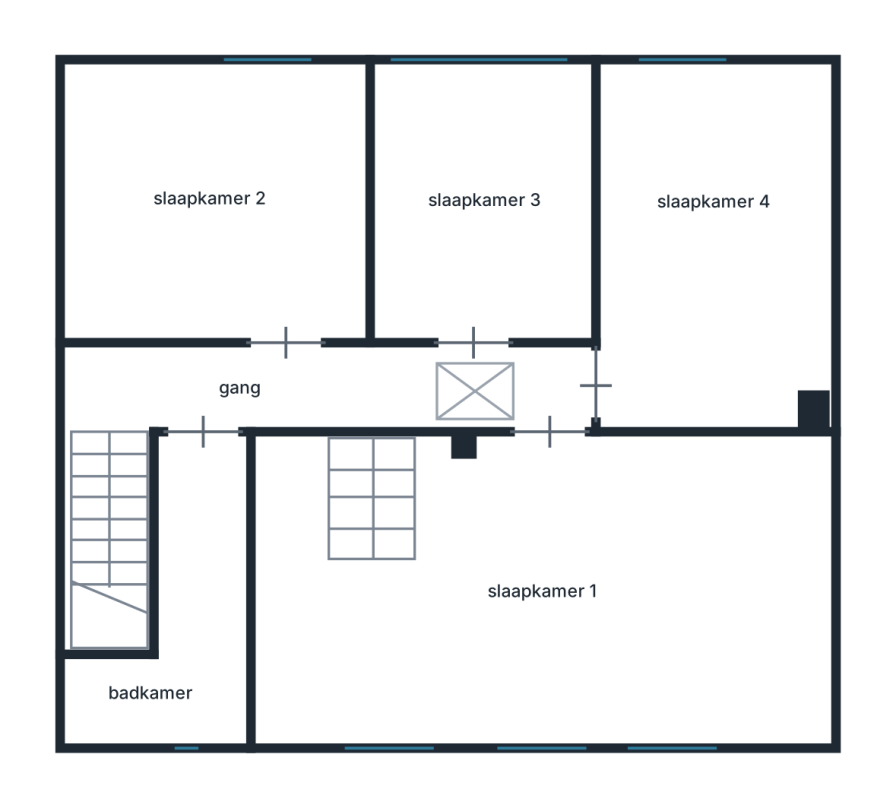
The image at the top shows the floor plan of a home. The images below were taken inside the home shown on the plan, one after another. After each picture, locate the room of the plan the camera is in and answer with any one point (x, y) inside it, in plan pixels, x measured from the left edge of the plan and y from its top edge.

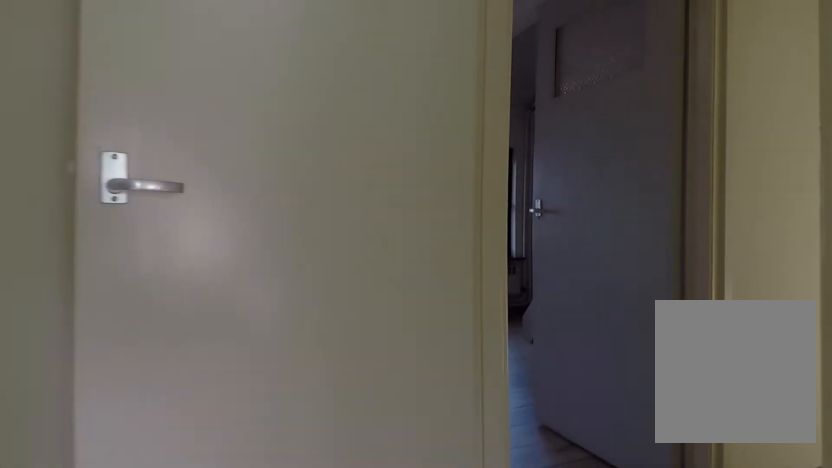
(720, 172)
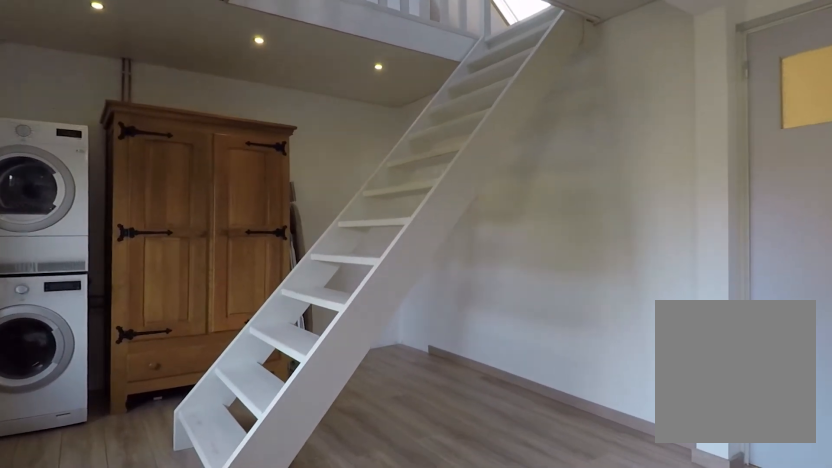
(309, 607)
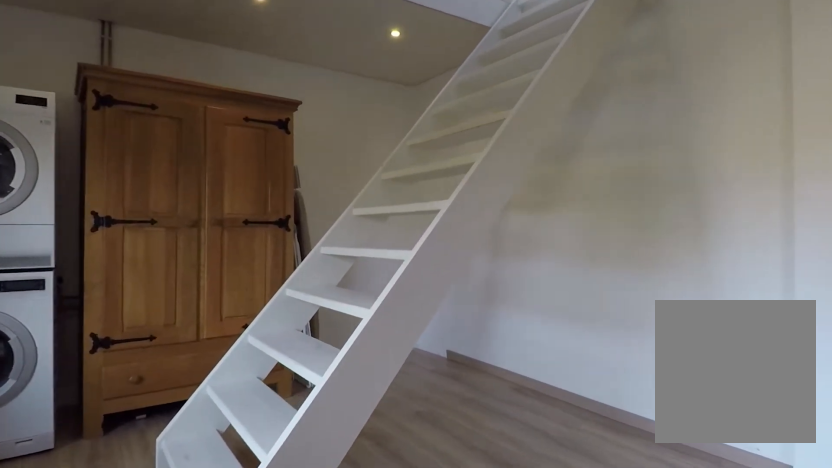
(309, 607)
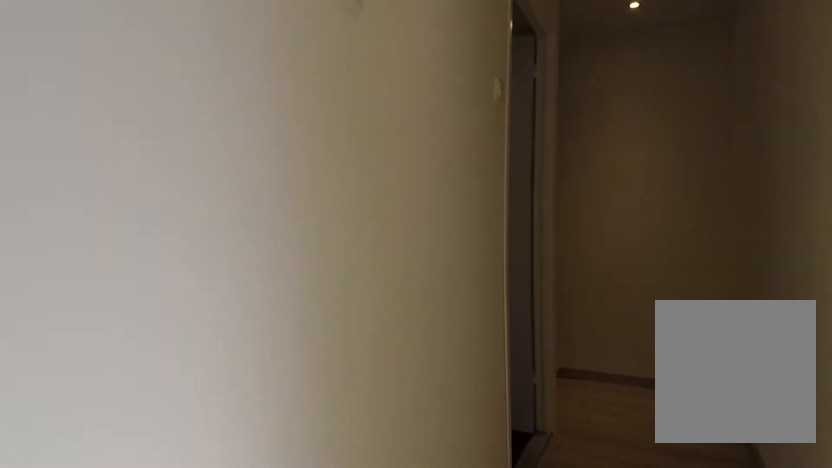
(229, 380)
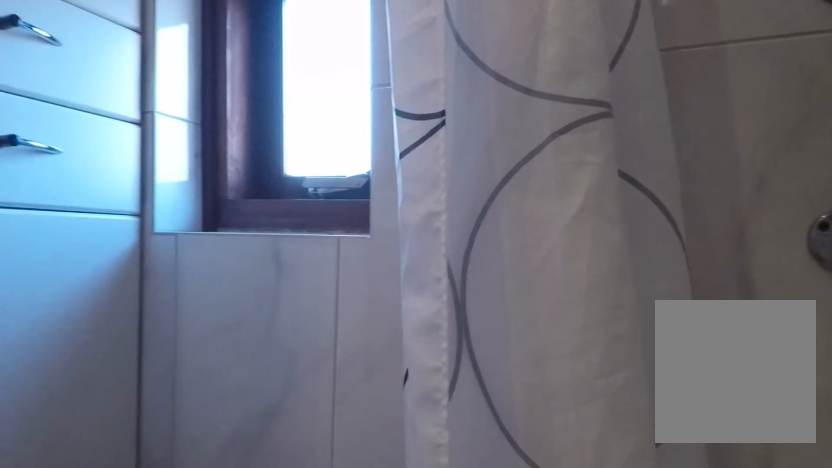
(187, 611)
